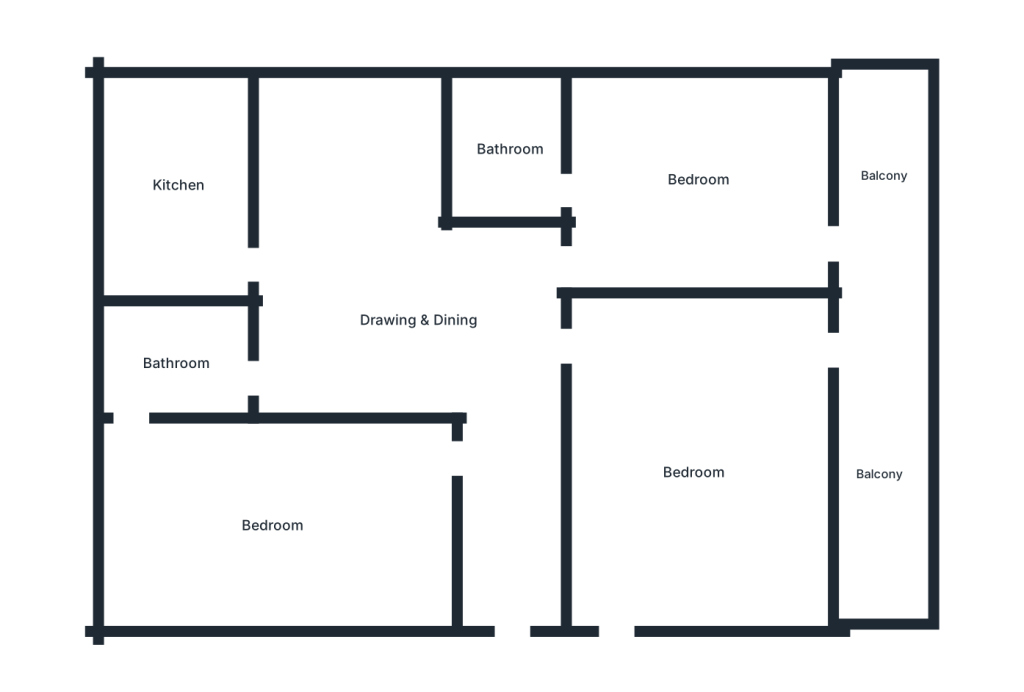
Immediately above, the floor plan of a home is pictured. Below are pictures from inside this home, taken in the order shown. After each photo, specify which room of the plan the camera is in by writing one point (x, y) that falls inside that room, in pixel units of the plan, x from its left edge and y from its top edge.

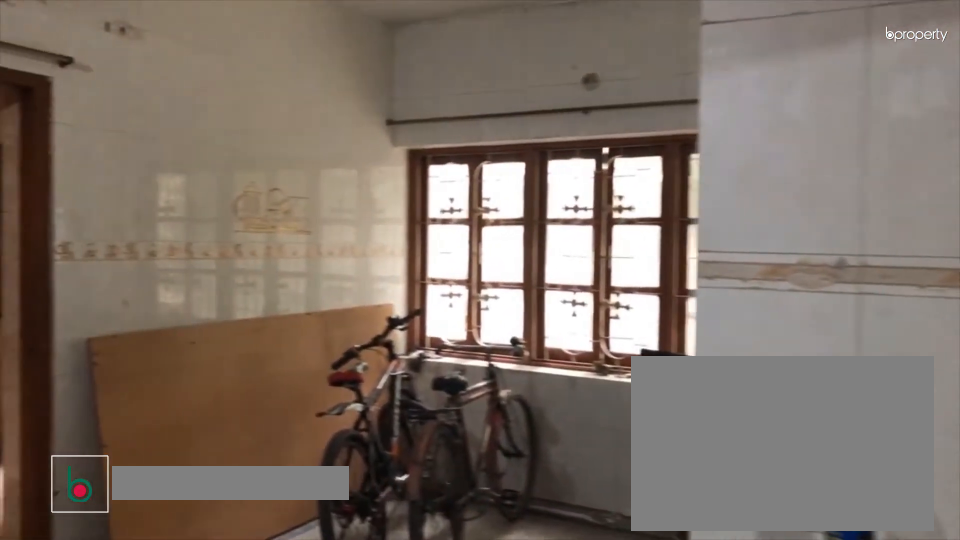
(418, 325)
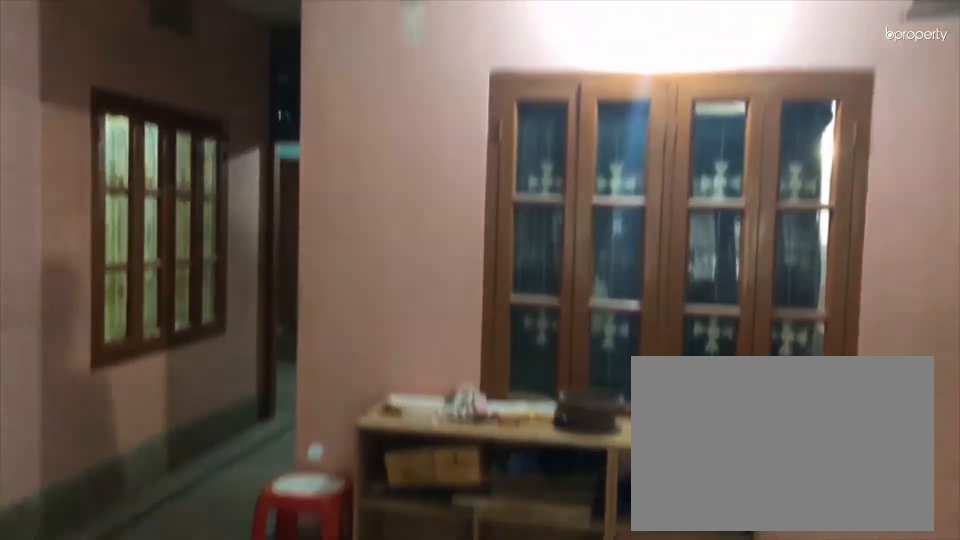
(418, 325)
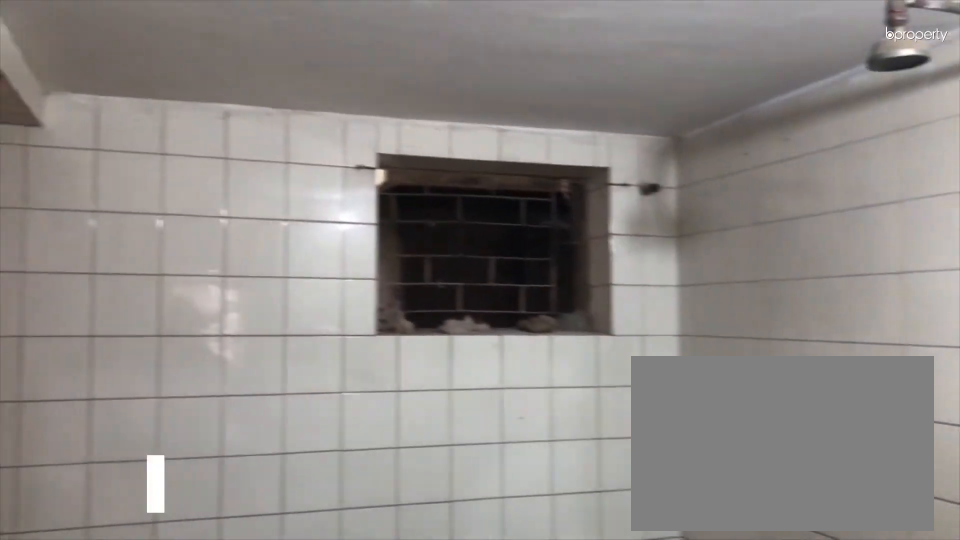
(176, 365)
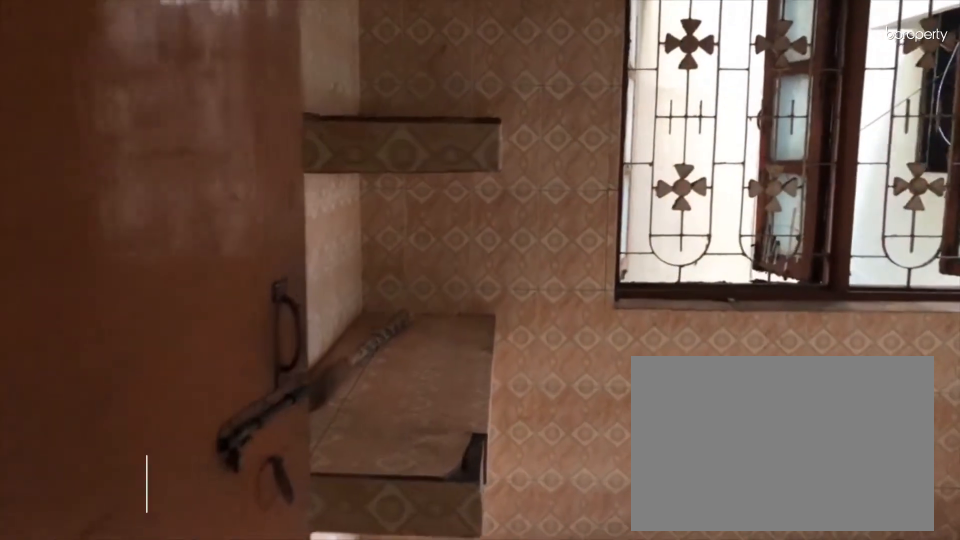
(180, 184)
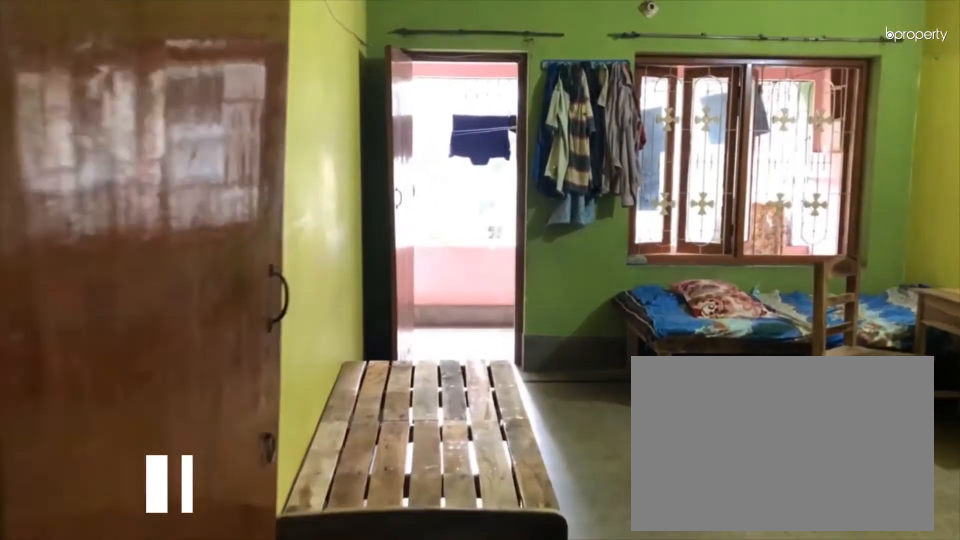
(697, 471)
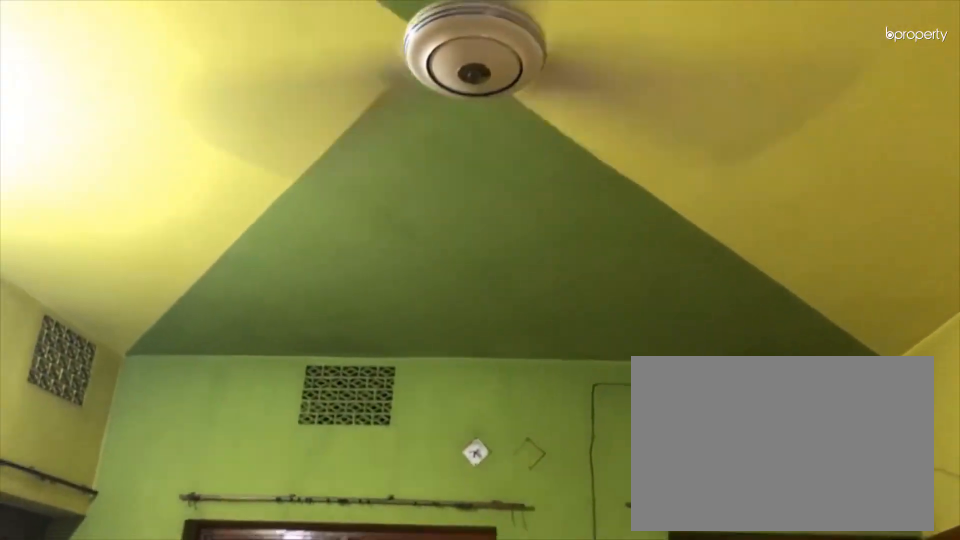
(695, 471)
